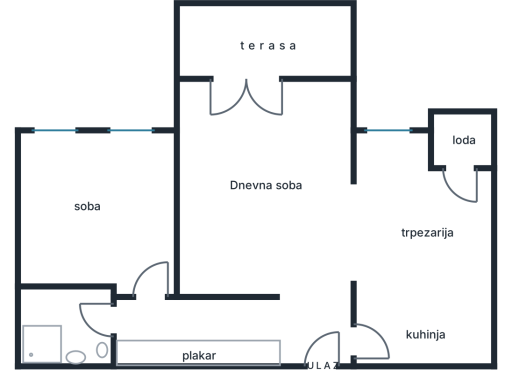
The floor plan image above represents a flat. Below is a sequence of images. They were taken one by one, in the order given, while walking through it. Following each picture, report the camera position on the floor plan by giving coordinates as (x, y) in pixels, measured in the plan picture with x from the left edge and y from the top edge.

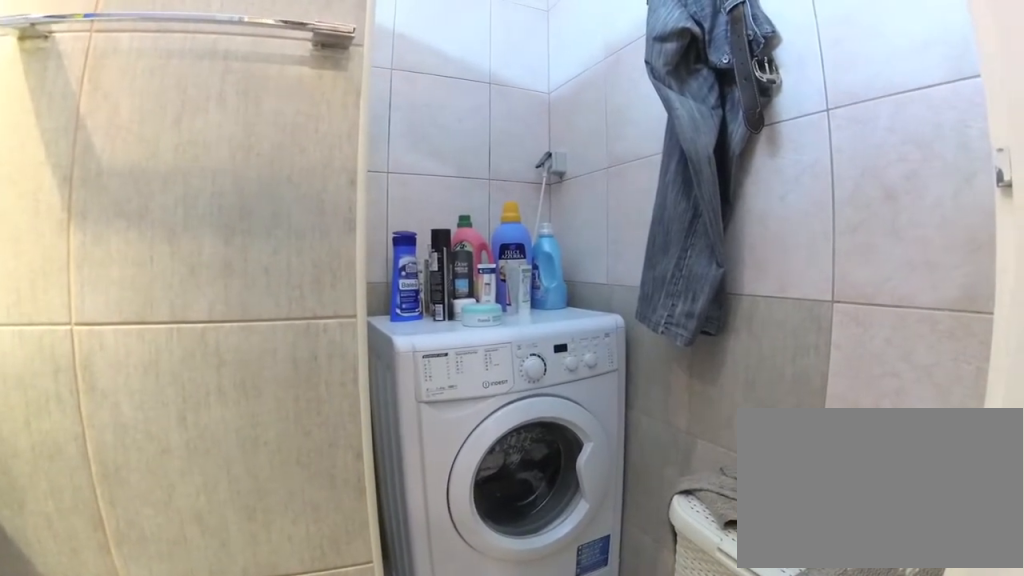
(89, 318)
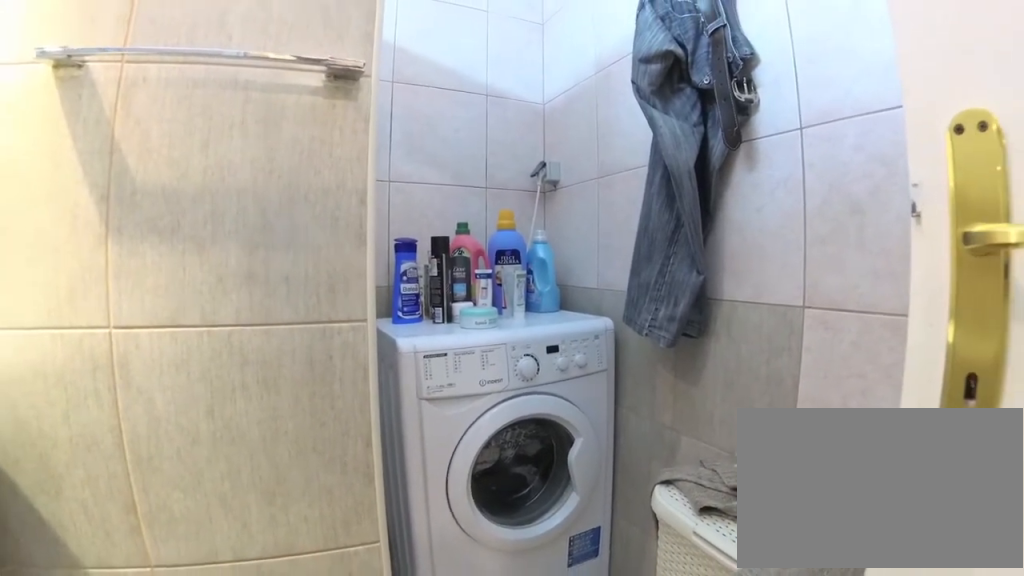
(95, 319)
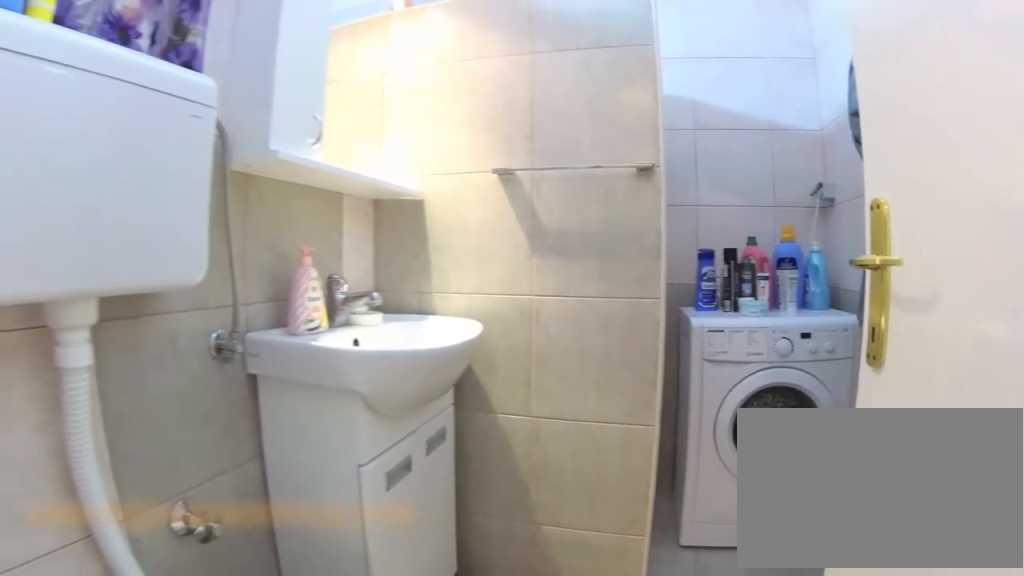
(136, 318)
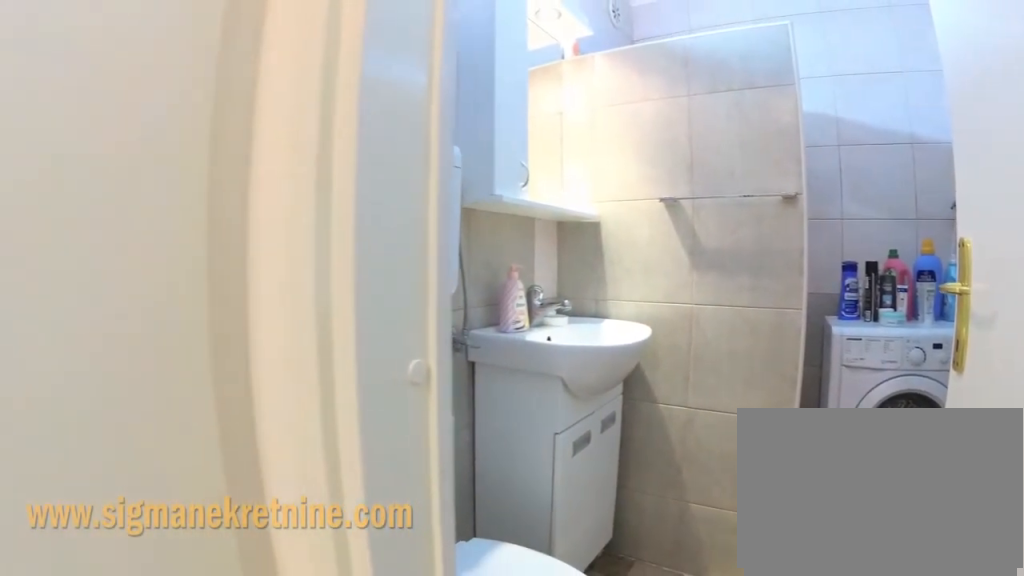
(137, 308)
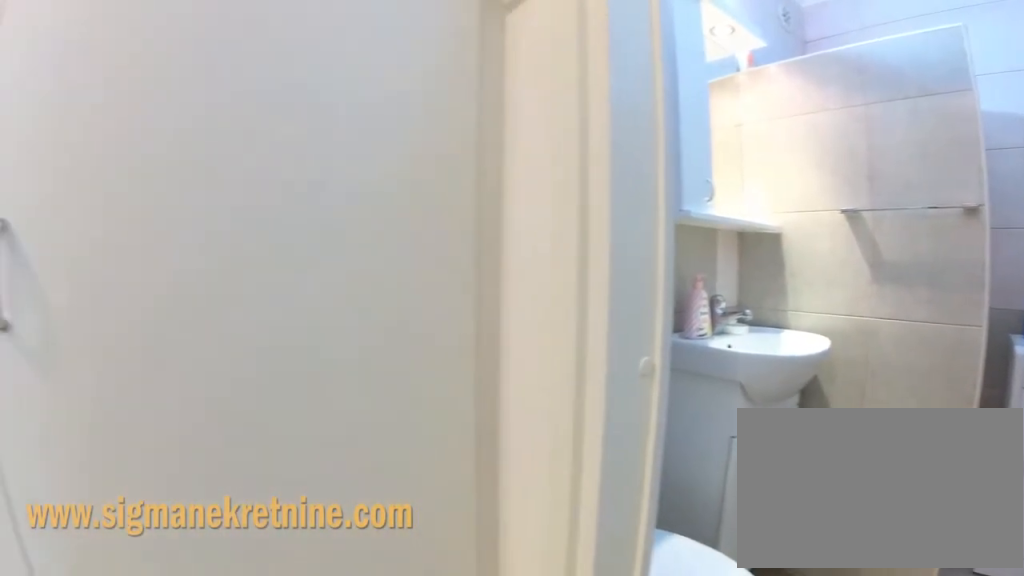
(134, 303)
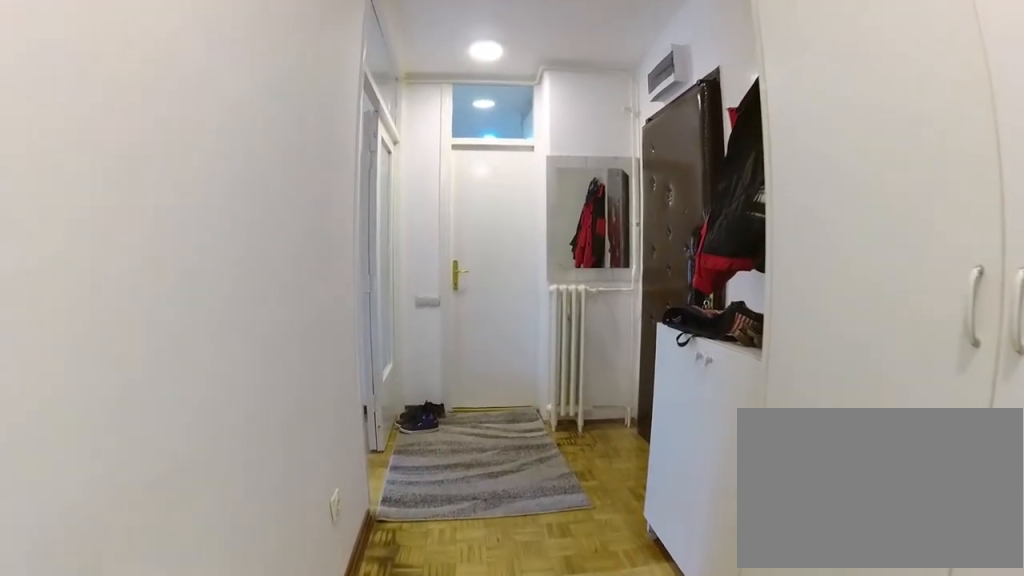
(155, 316)
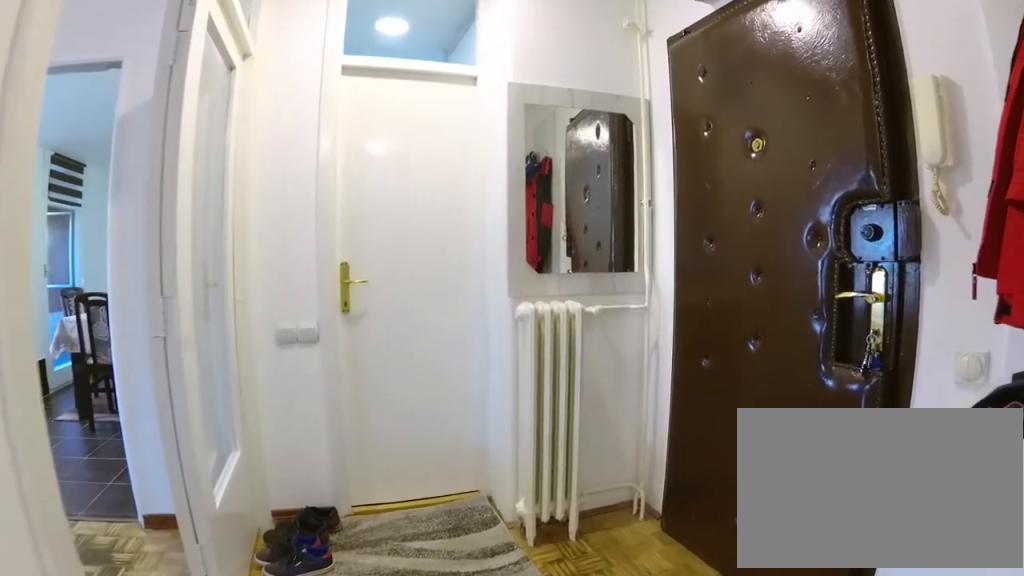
(223, 315)
